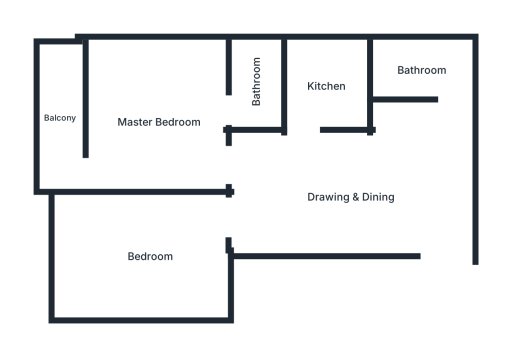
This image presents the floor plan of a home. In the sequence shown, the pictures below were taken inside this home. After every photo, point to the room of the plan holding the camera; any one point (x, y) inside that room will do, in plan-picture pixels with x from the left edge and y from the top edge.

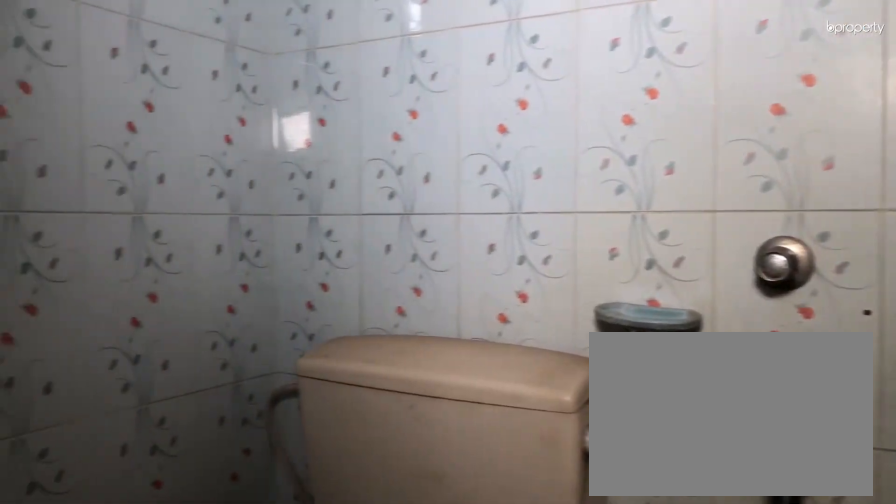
(254, 90)
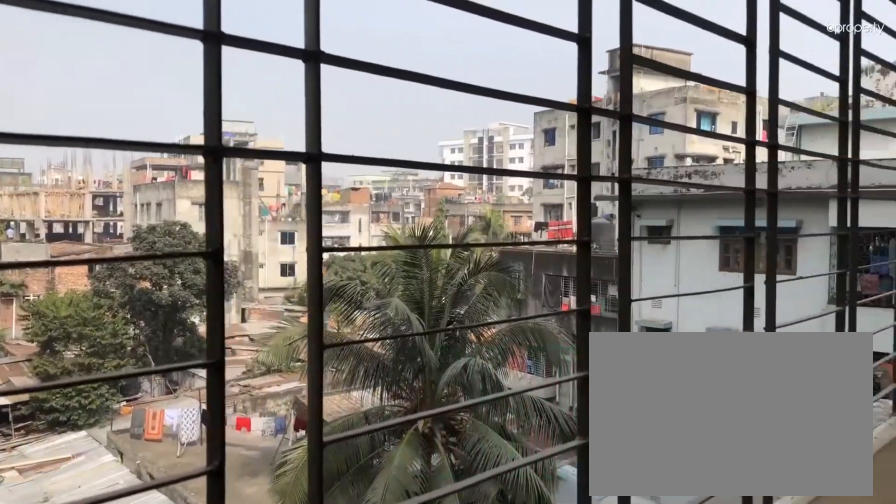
(59, 118)
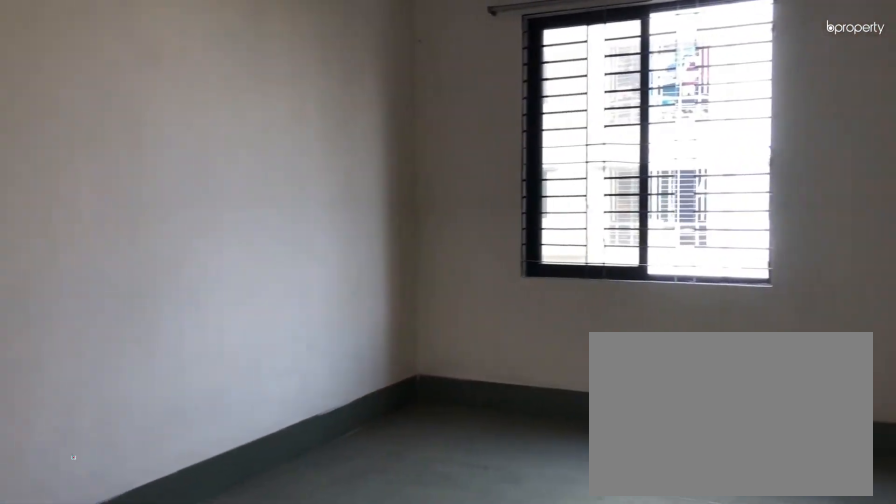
(149, 255)
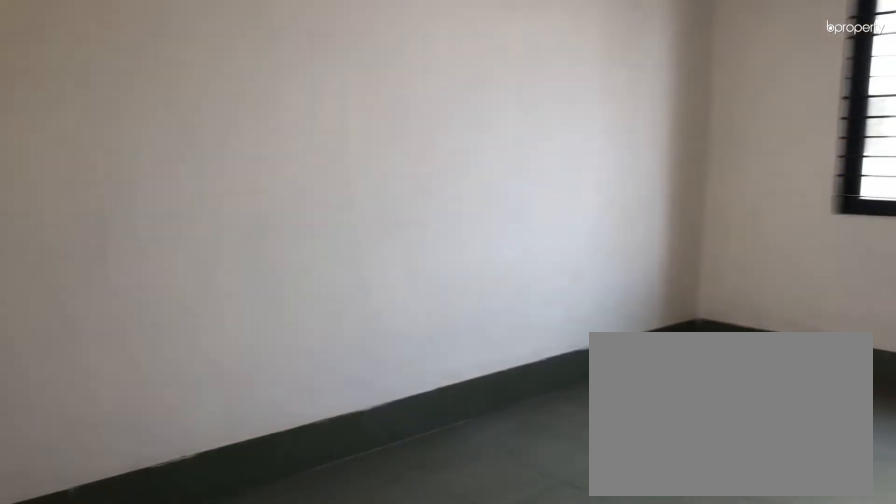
(149, 255)
